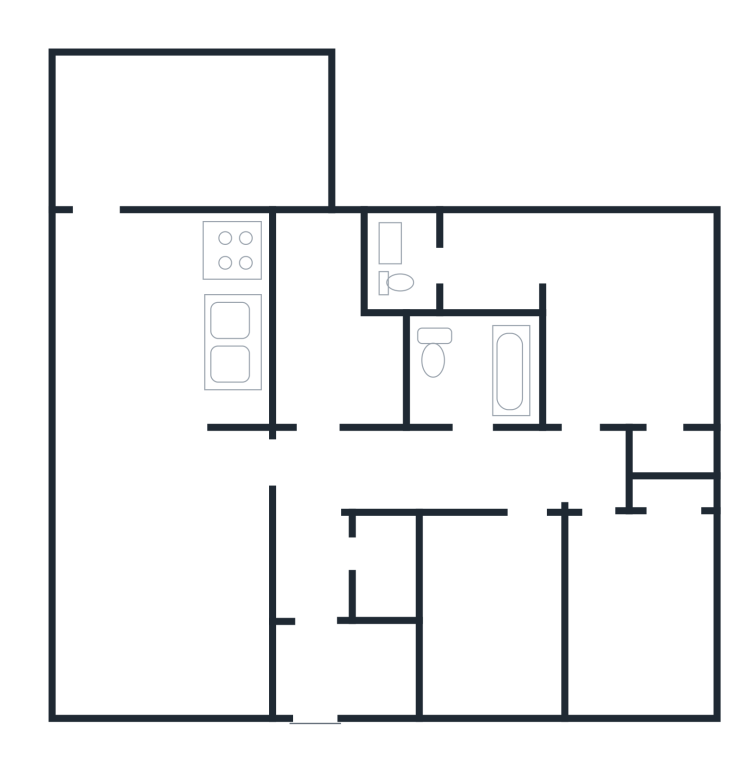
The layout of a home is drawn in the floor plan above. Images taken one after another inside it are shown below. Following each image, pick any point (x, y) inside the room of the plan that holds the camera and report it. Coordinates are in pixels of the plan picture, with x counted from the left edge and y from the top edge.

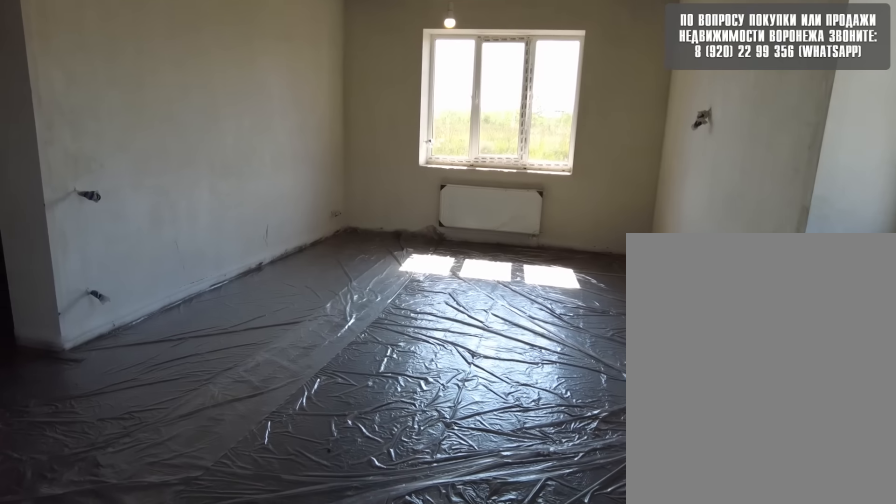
(130, 306)
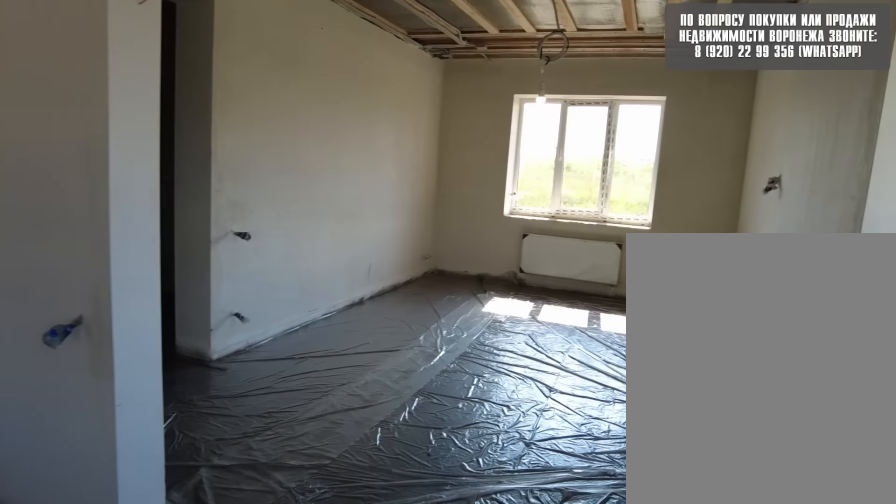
(131, 276)
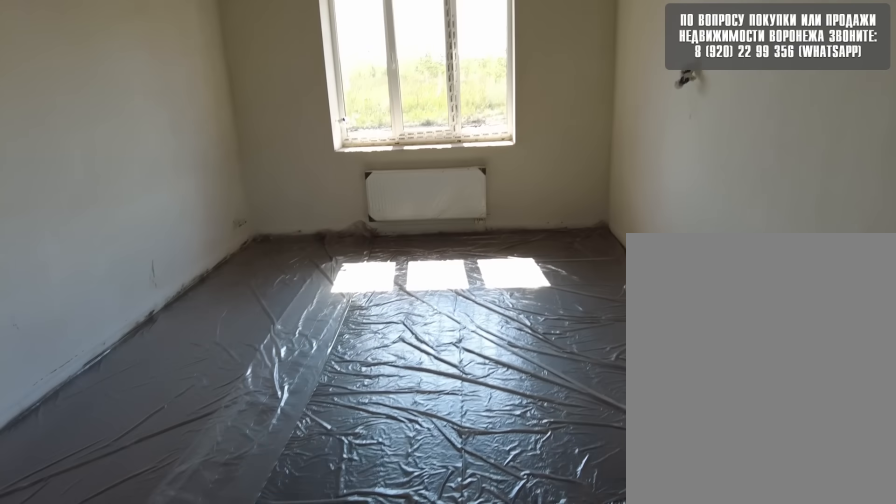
(131, 278)
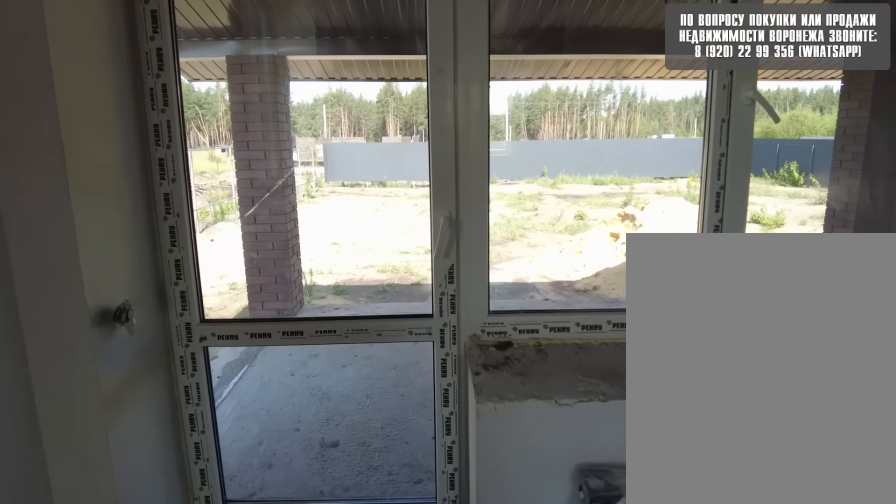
(134, 268)
